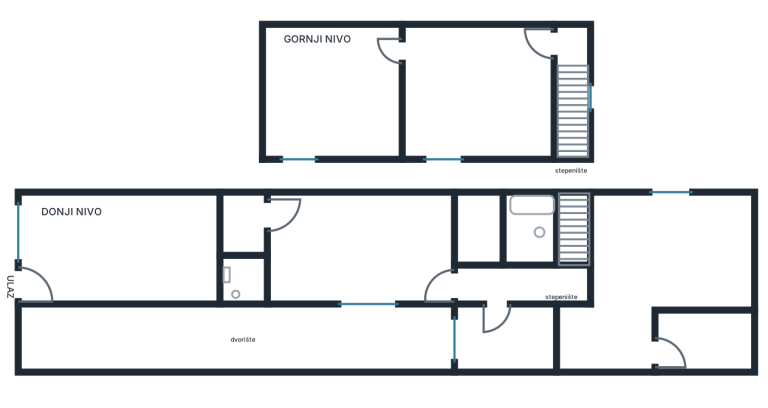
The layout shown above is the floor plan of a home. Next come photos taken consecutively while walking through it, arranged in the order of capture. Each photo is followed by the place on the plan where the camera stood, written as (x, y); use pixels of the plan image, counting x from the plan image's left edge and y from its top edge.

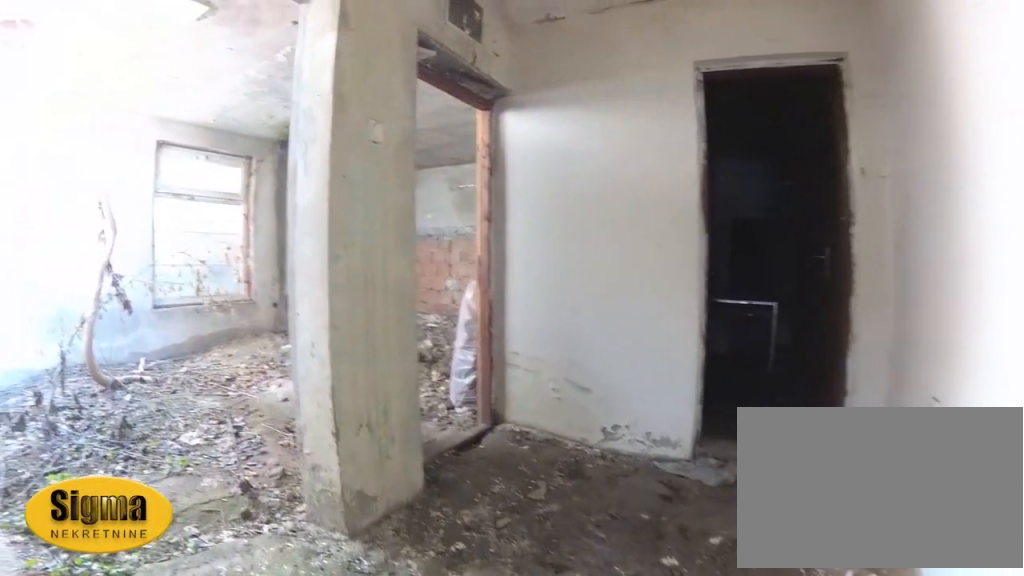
(590, 337)
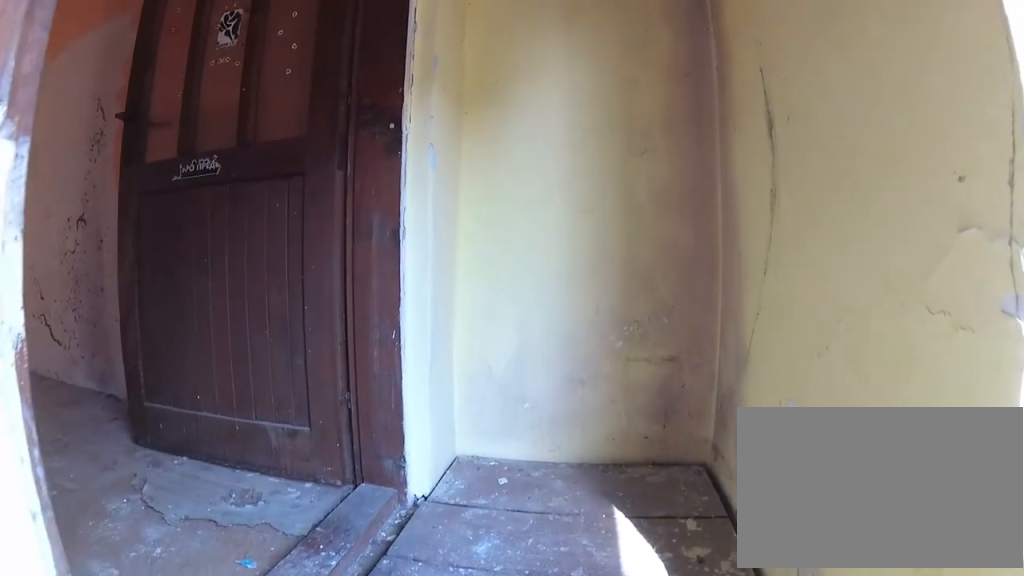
(571, 118)
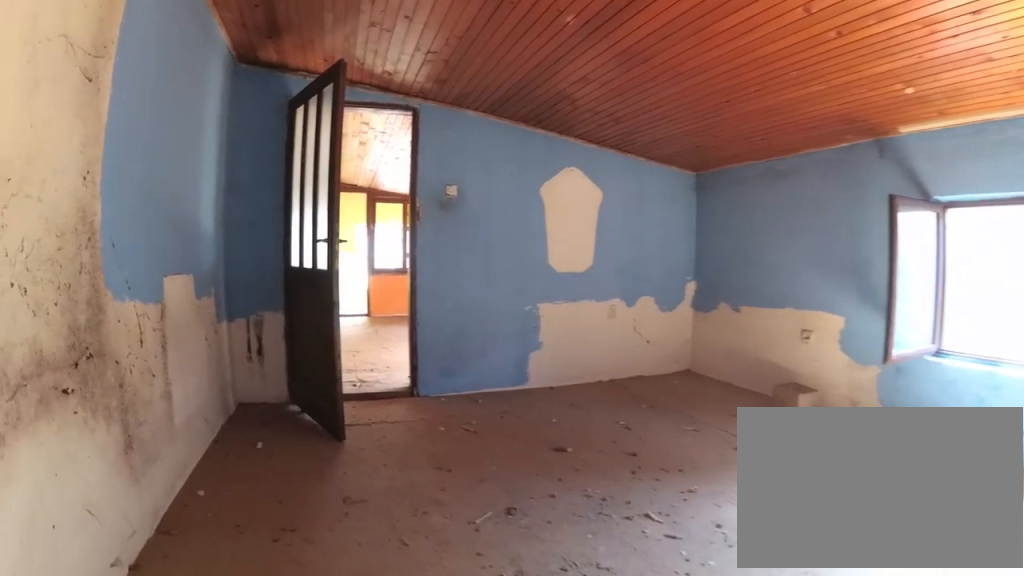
(284, 69)
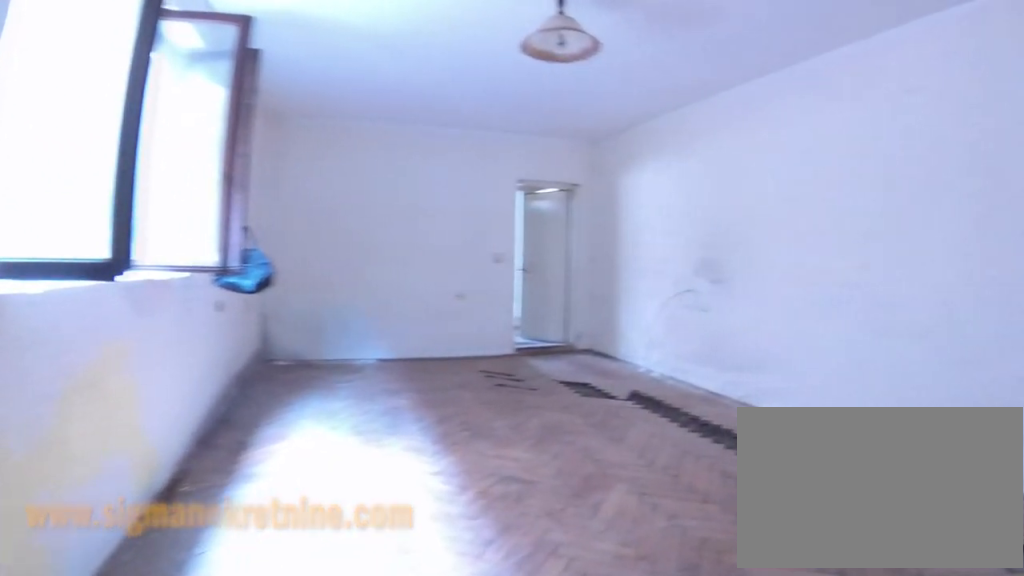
(483, 277)
